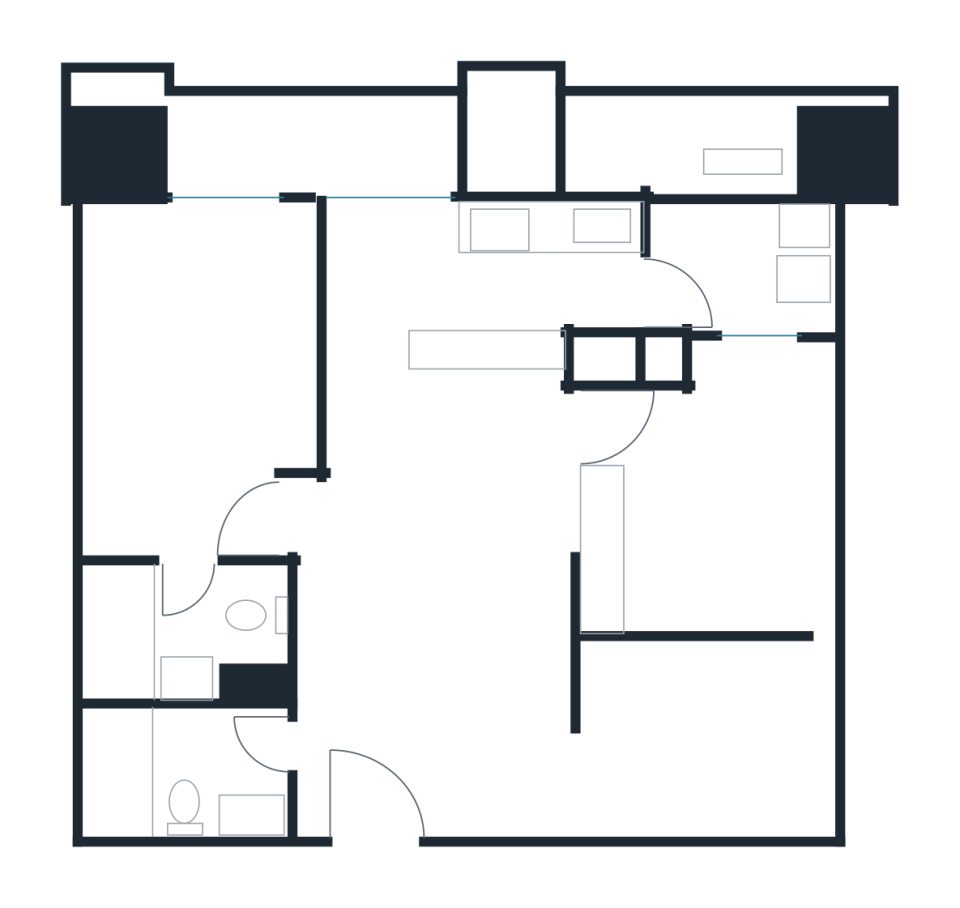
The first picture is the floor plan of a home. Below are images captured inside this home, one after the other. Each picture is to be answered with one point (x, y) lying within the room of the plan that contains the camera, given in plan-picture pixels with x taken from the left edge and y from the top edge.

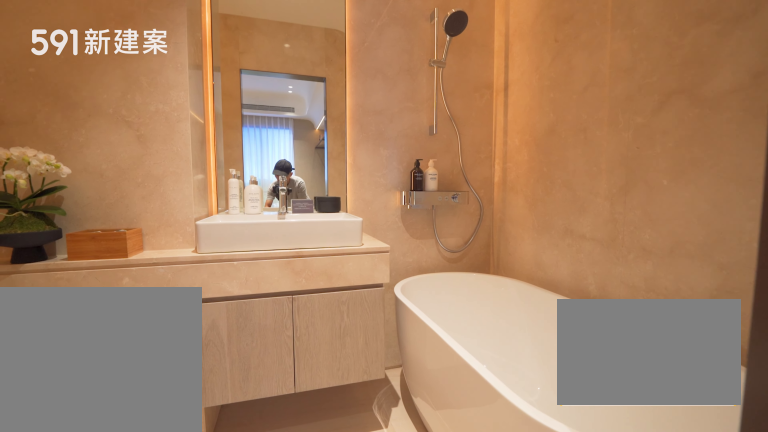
(188, 634)
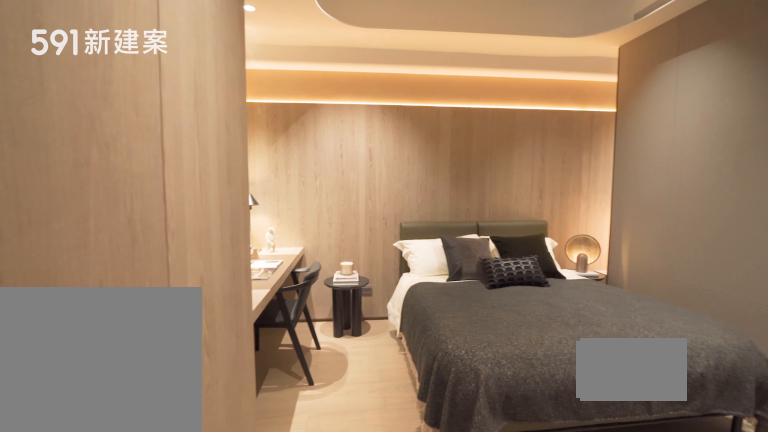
(716, 499)
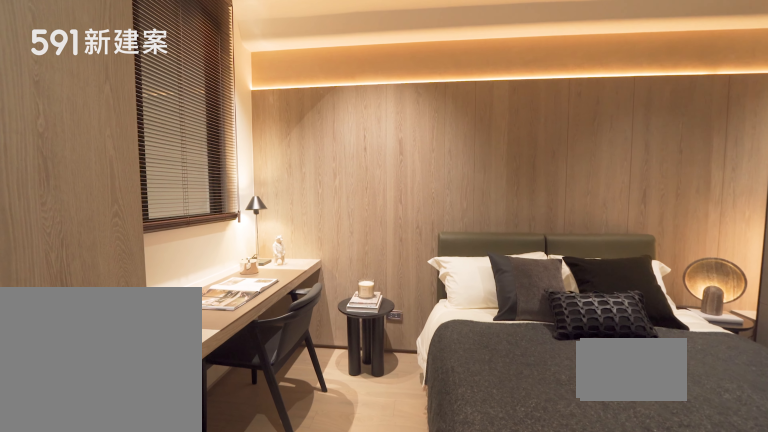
(716, 499)
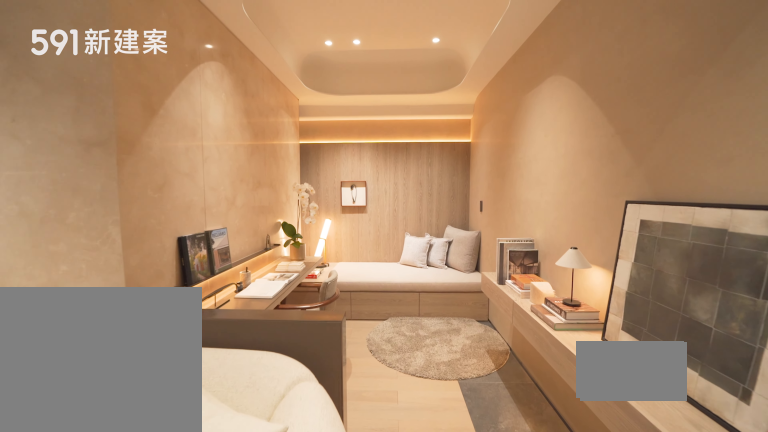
(713, 738)
